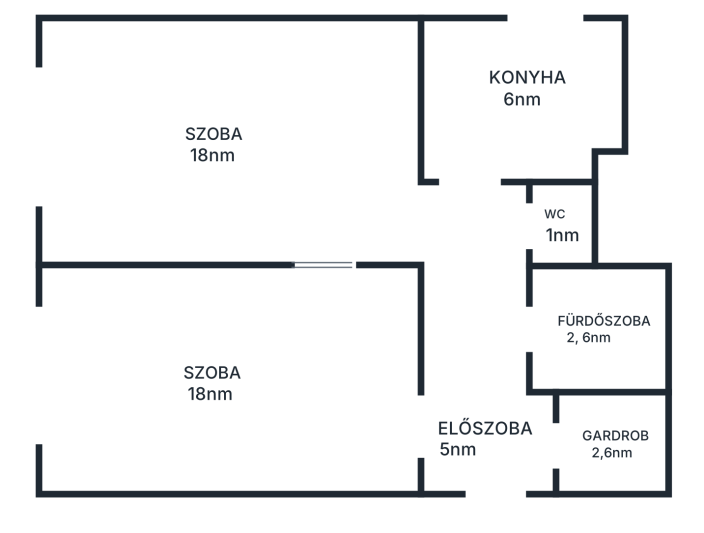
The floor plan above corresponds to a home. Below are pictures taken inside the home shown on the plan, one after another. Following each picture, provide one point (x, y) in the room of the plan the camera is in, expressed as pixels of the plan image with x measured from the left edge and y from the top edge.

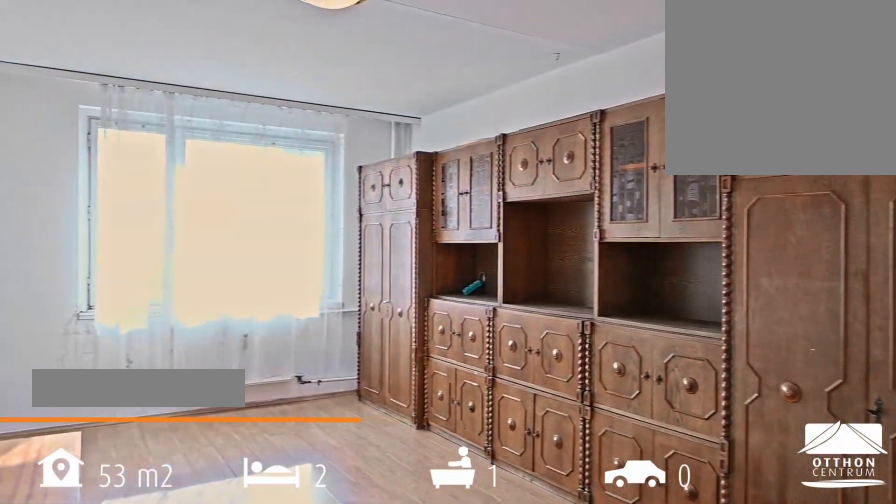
(222, 387)
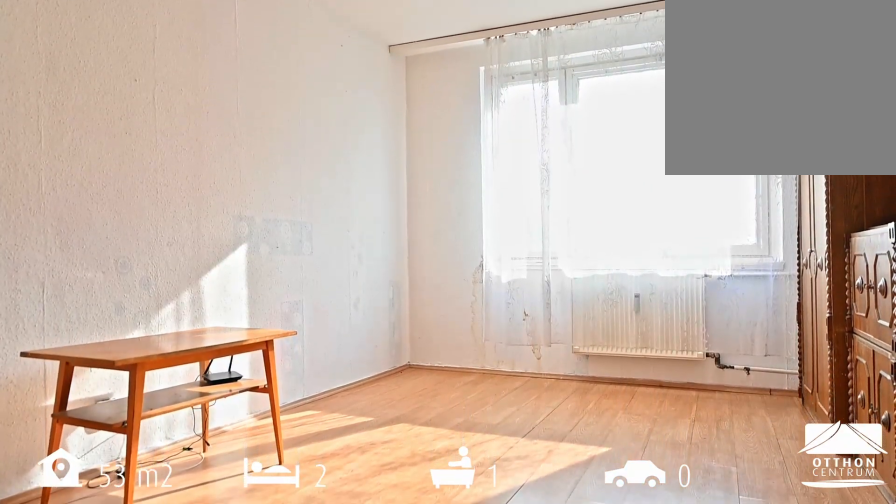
(222, 387)
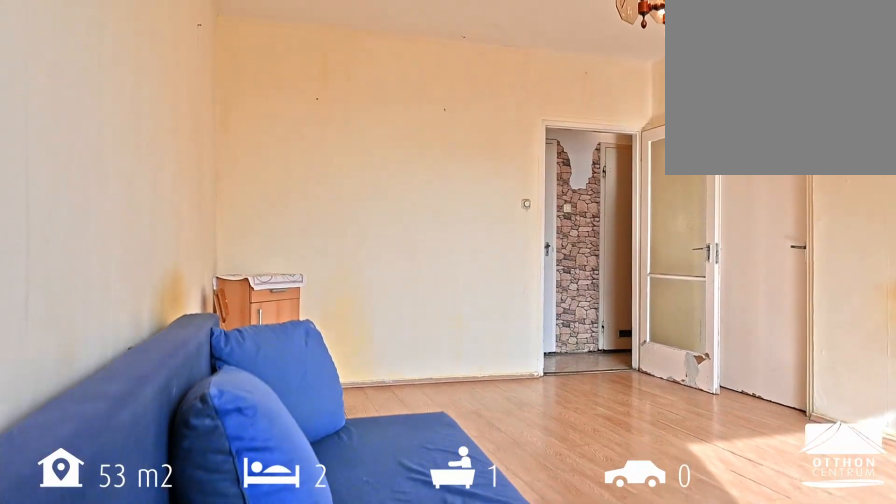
(235, 151)
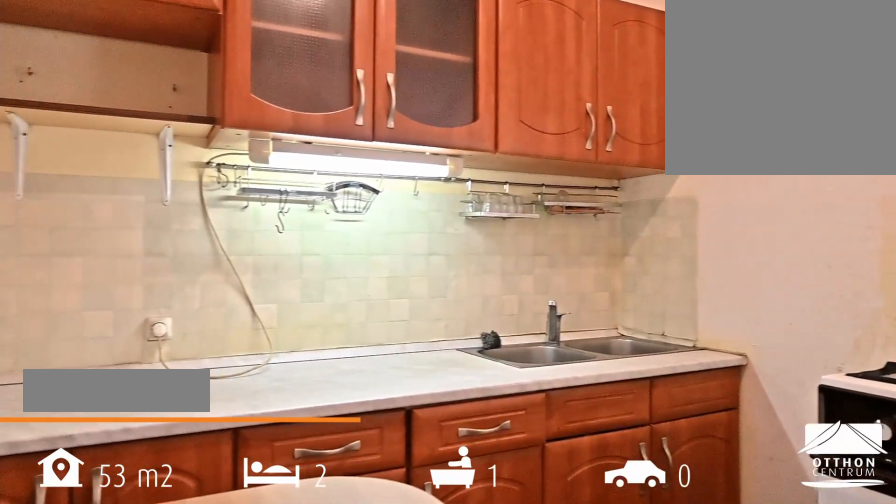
(526, 102)
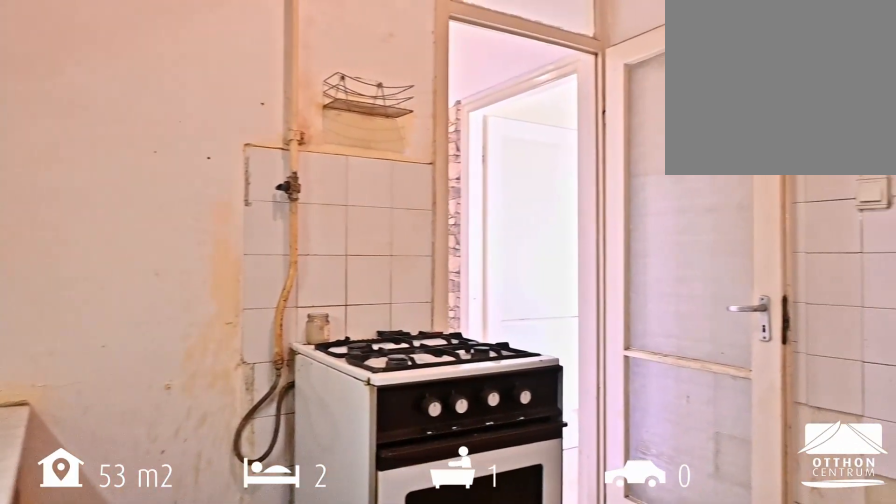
(526, 102)
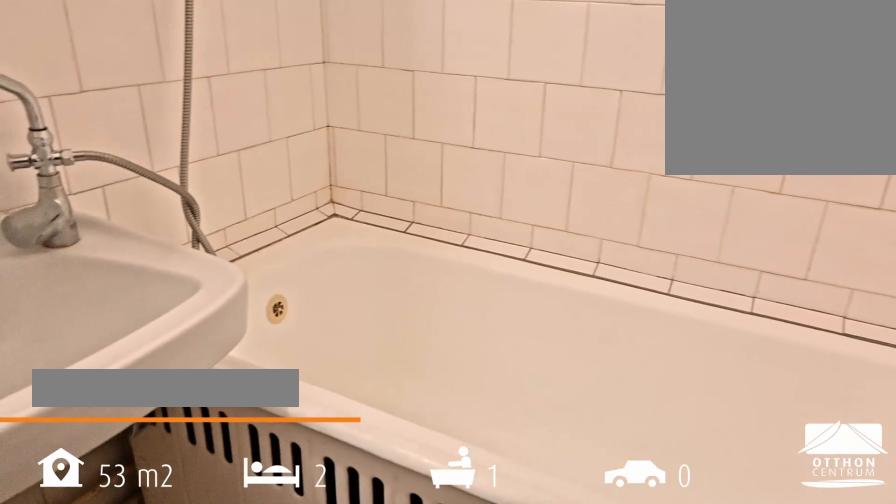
(604, 338)
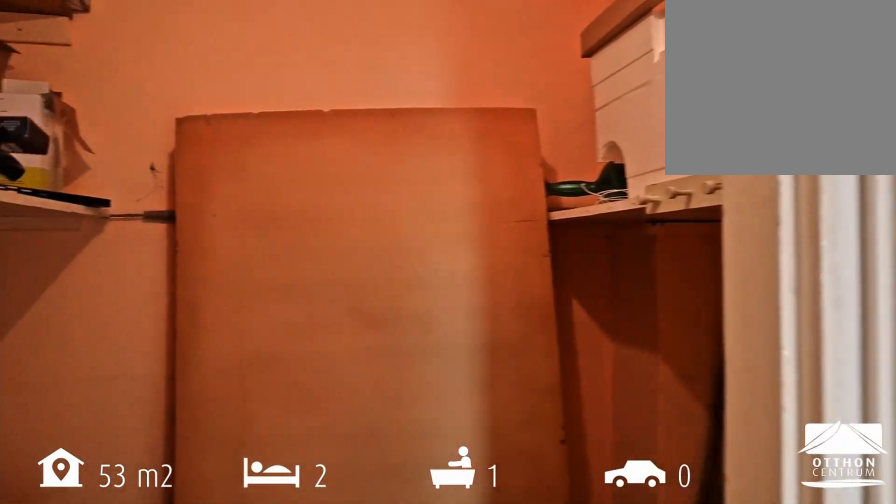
(611, 444)
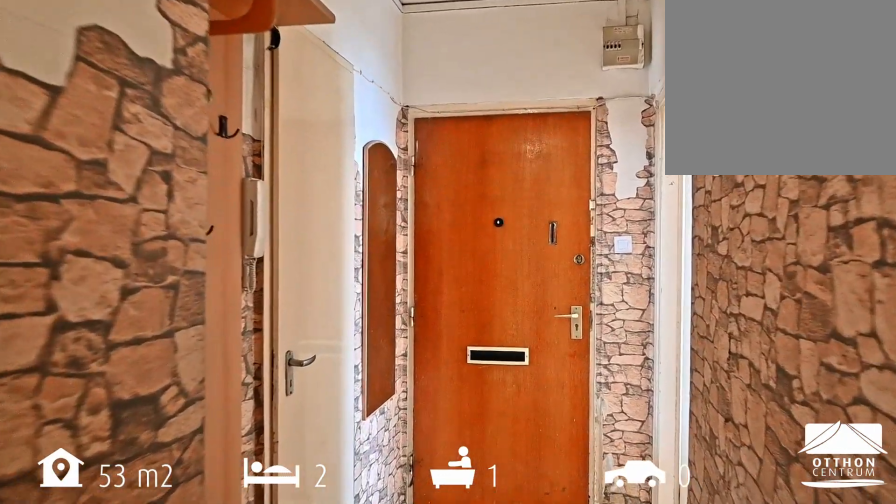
(494, 466)
